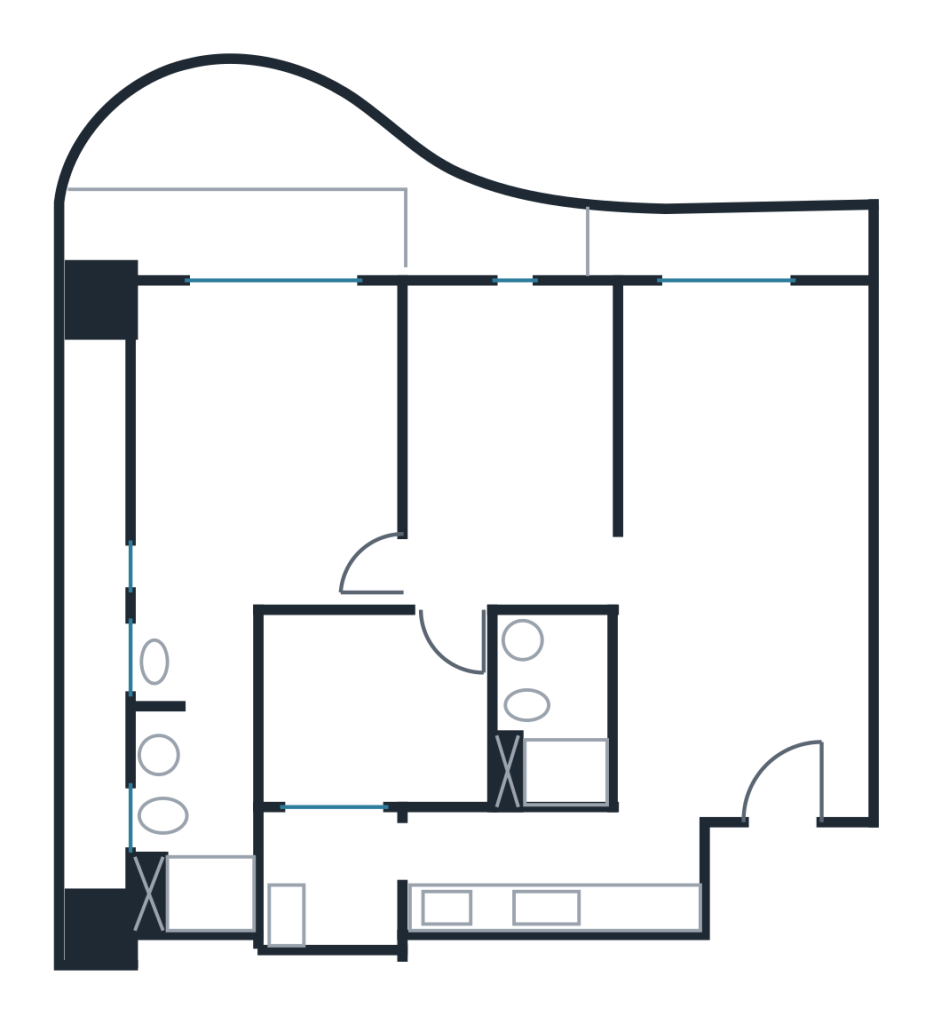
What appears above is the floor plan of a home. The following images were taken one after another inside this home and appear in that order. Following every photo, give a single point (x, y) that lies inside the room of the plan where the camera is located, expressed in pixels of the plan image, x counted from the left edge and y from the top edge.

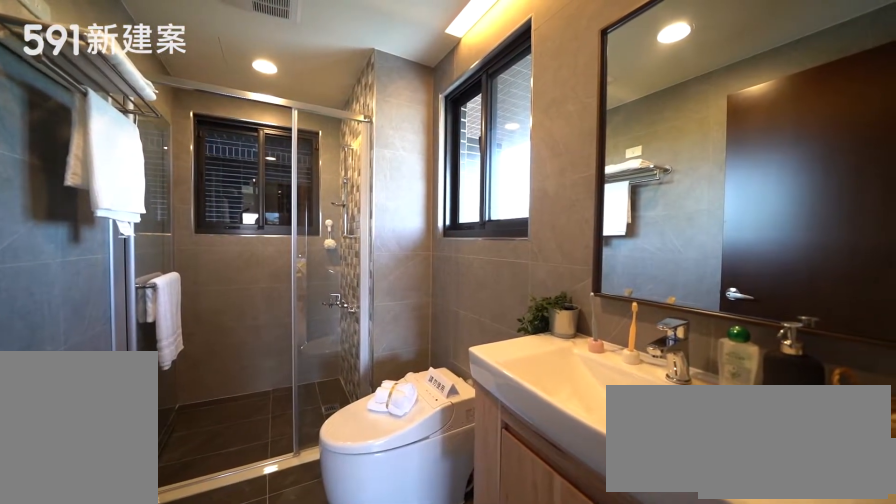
(189, 834)
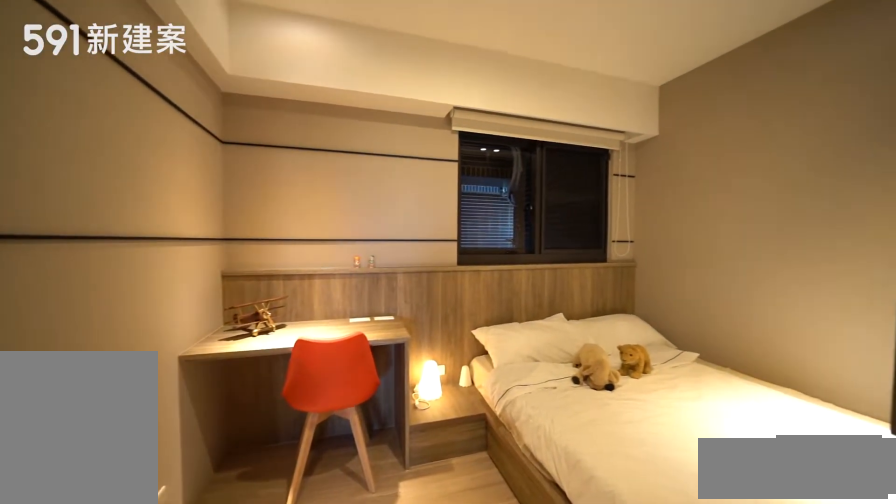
(365, 716)
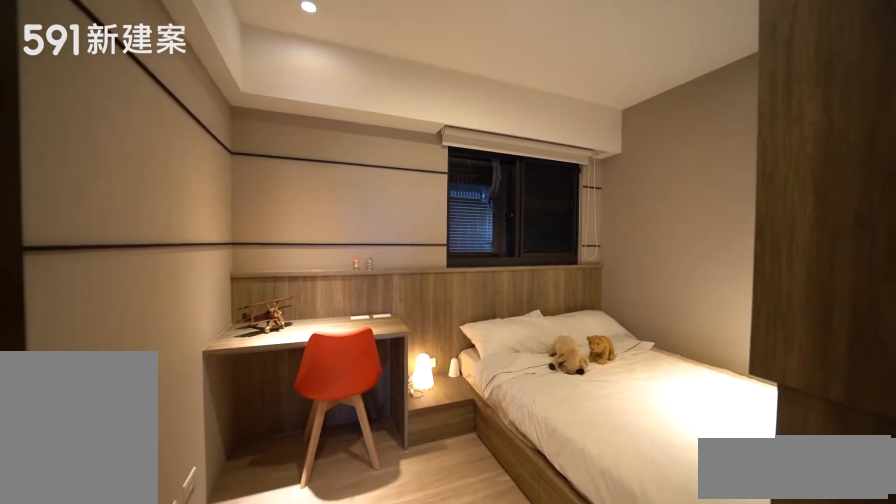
(365, 716)
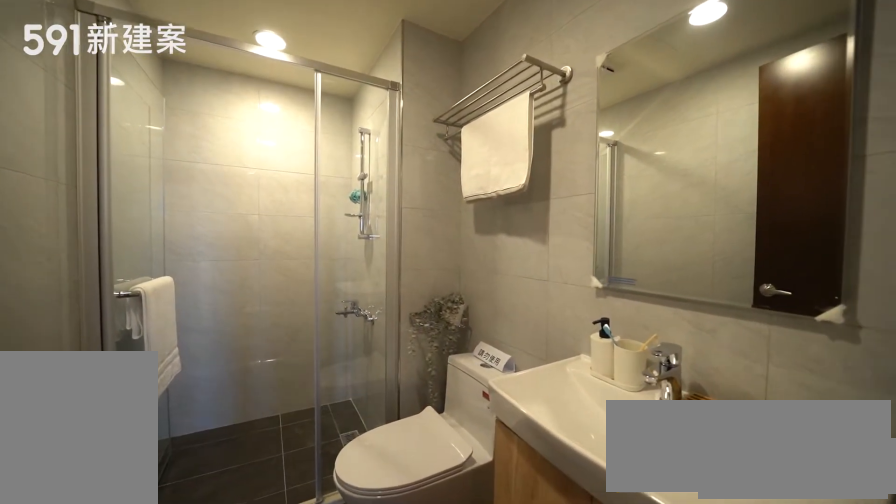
(551, 722)
